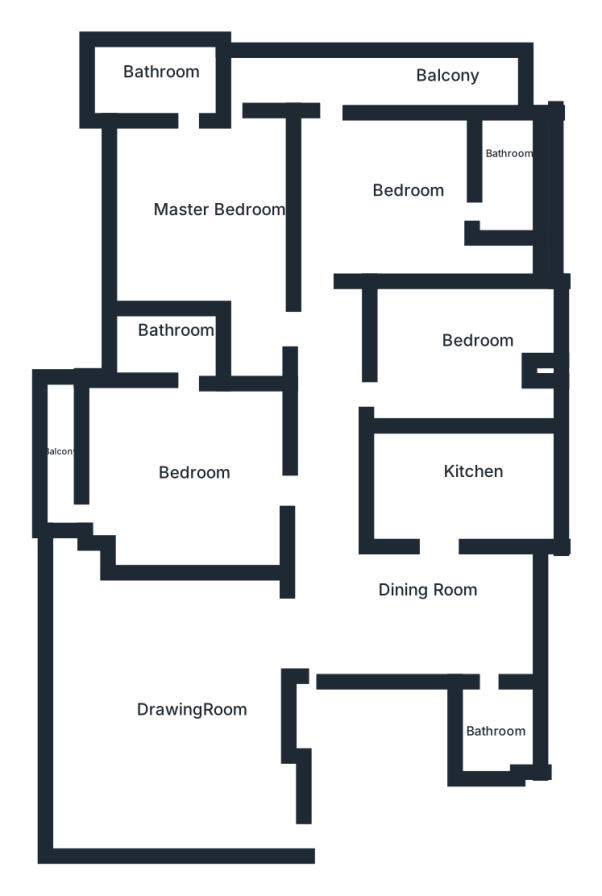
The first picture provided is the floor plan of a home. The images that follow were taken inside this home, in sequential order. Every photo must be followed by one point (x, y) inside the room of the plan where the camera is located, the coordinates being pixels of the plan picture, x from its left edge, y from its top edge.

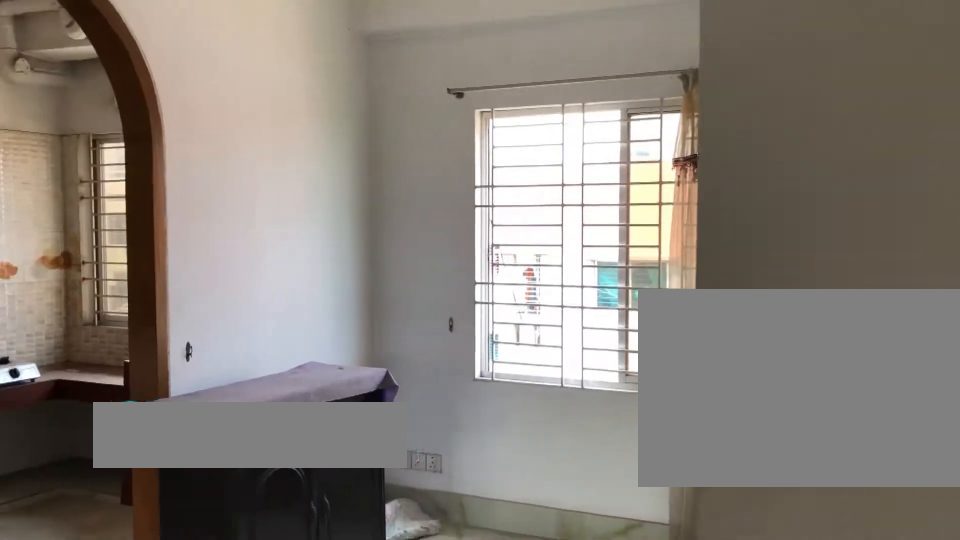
(337, 602)
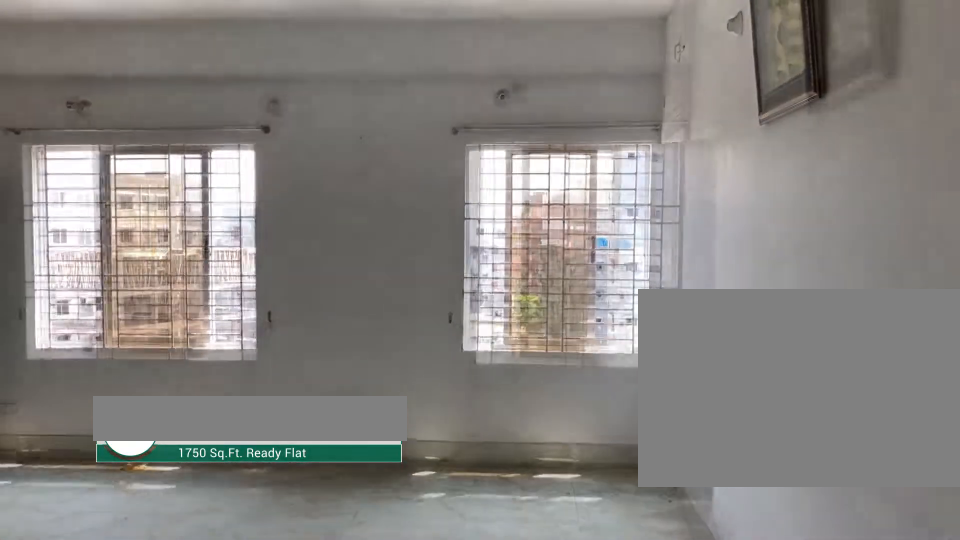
(232, 640)
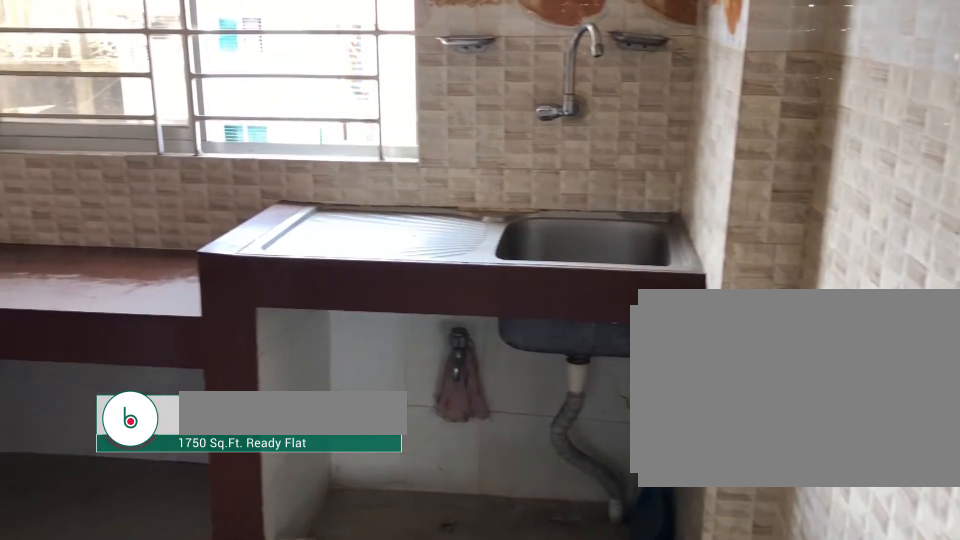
(460, 490)
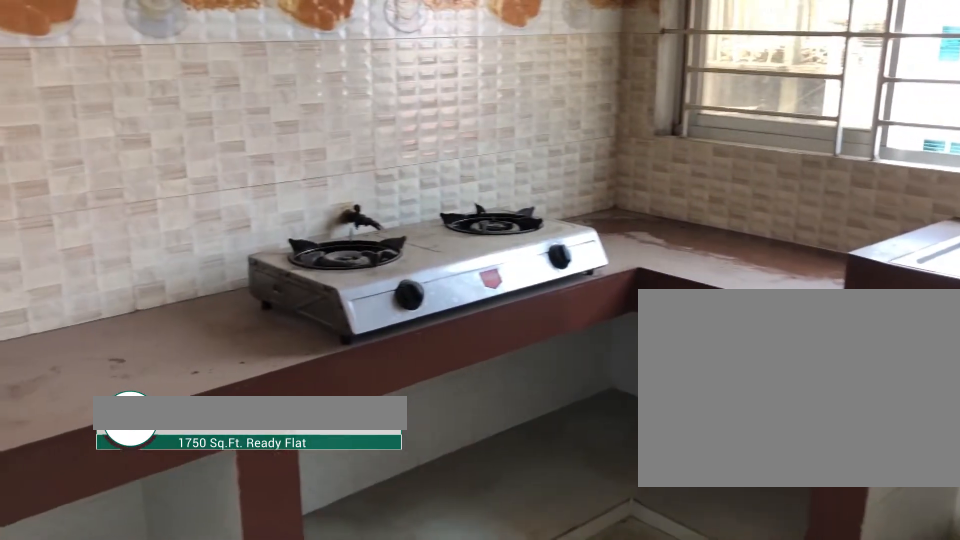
(460, 490)
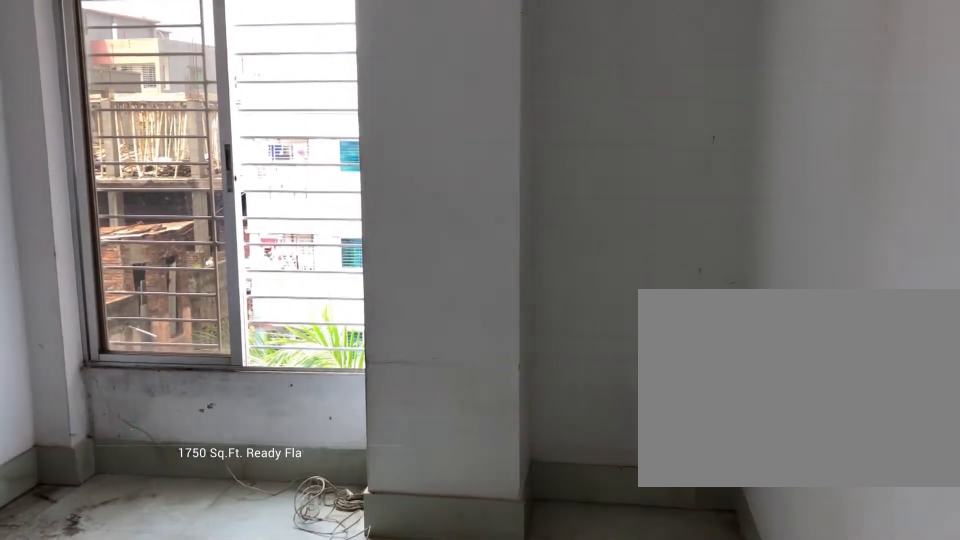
(487, 369)
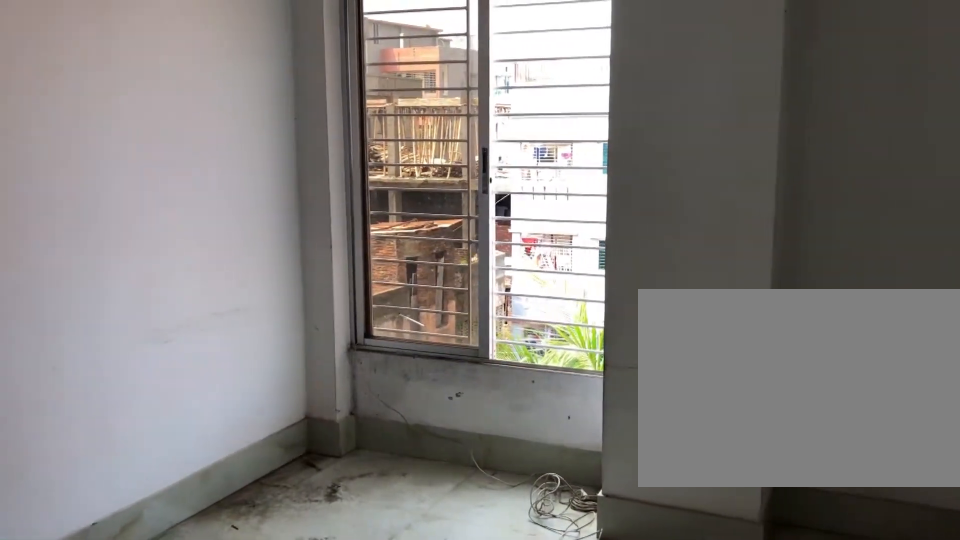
(487, 369)
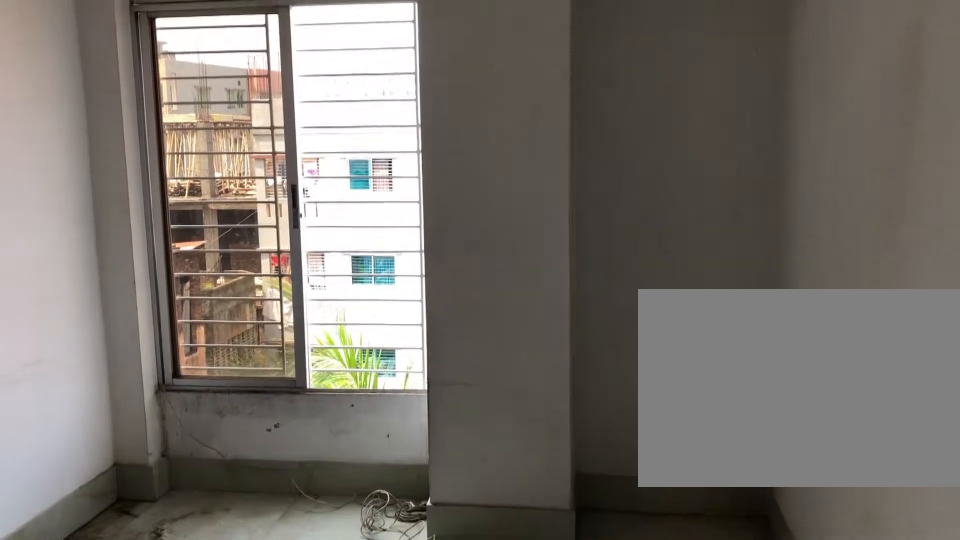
(487, 368)
